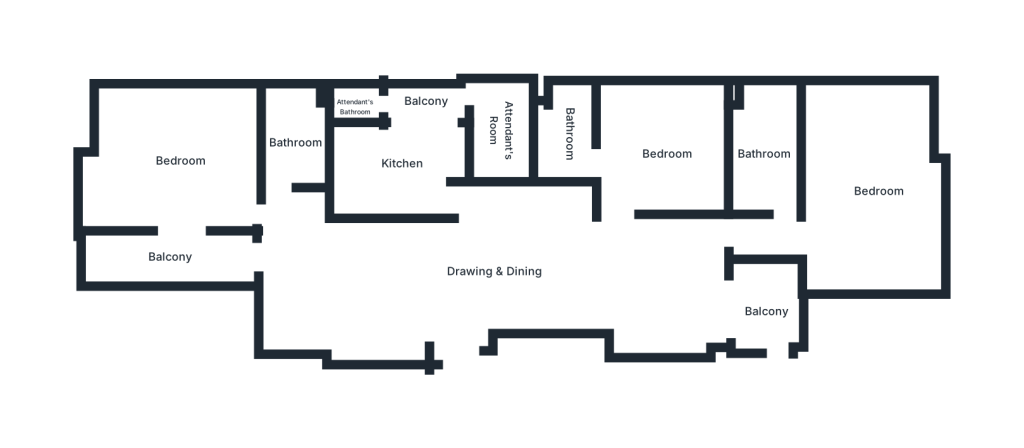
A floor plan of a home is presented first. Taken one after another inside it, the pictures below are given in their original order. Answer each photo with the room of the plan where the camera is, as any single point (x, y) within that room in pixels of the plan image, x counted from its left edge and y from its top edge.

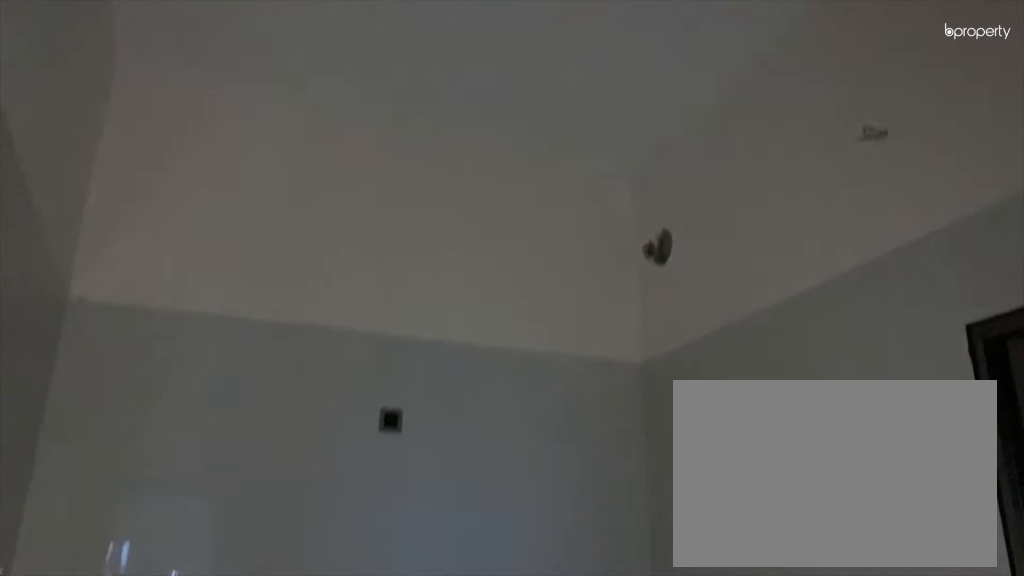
(402, 166)
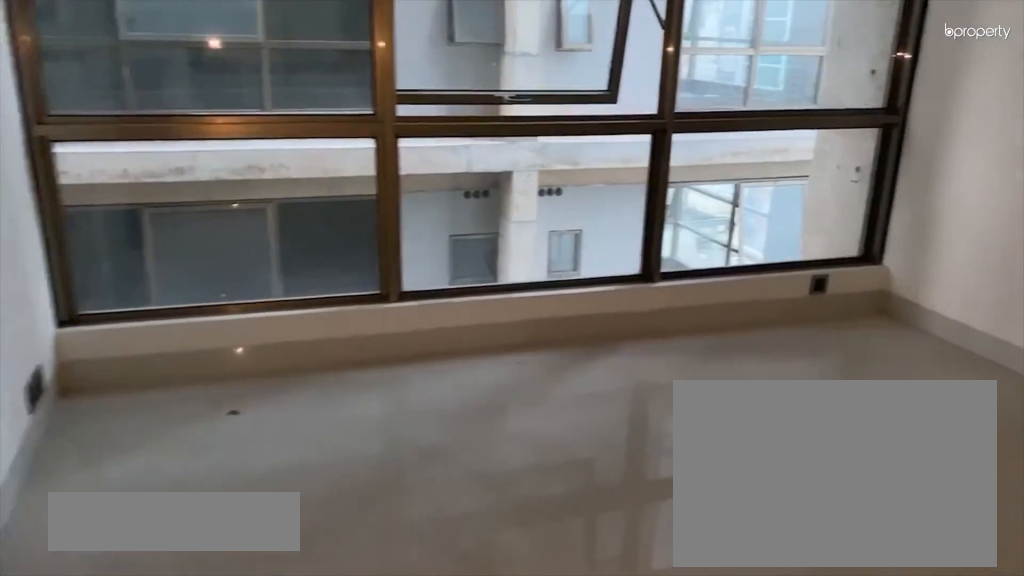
(657, 154)
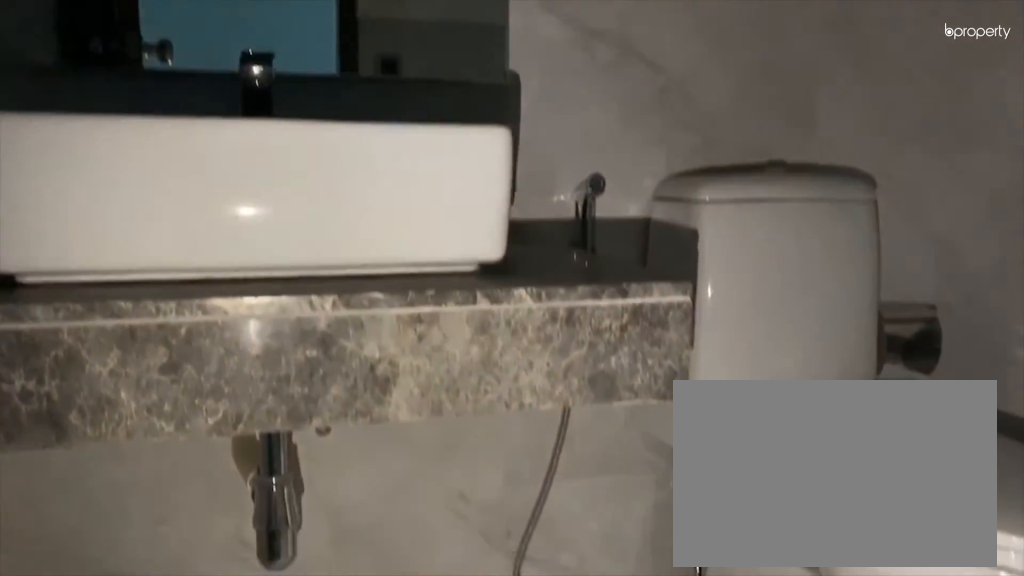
(571, 137)
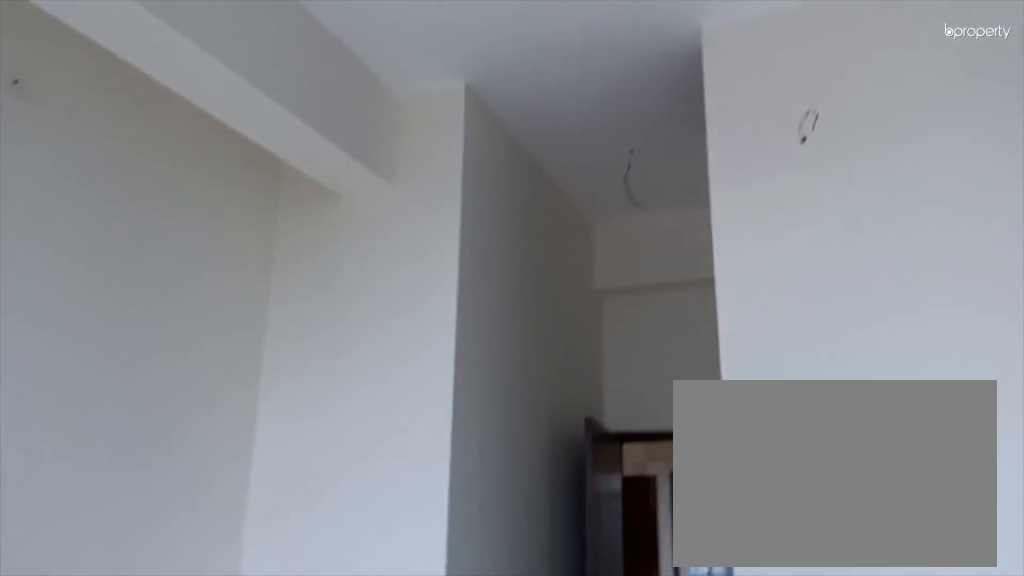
(878, 240)
